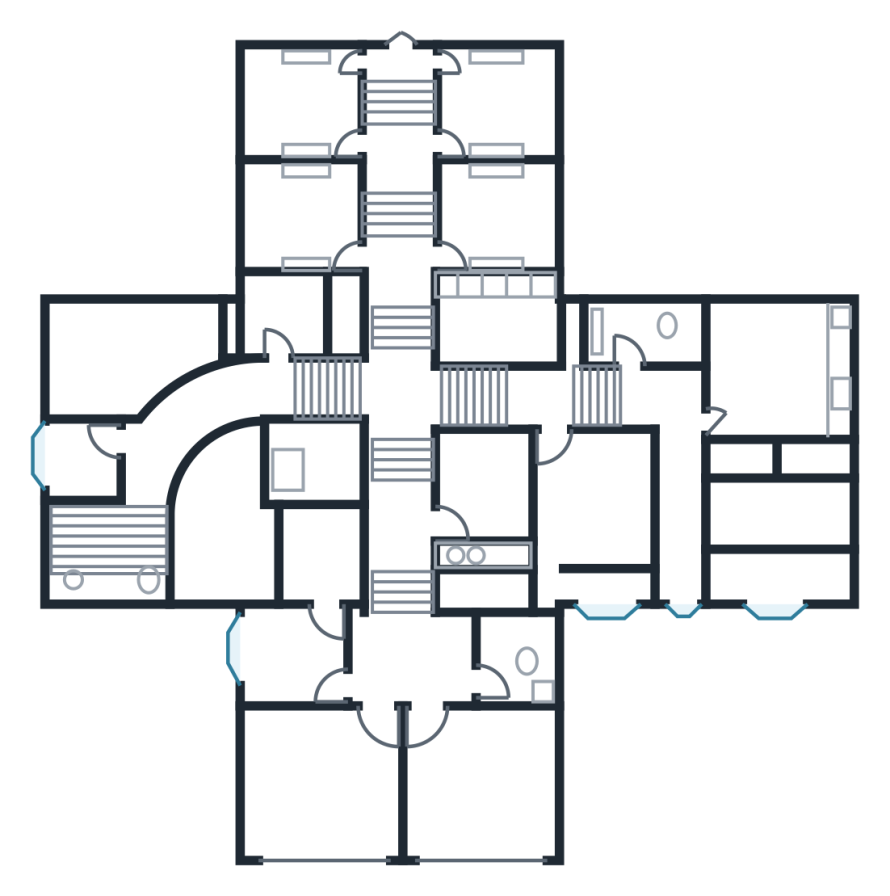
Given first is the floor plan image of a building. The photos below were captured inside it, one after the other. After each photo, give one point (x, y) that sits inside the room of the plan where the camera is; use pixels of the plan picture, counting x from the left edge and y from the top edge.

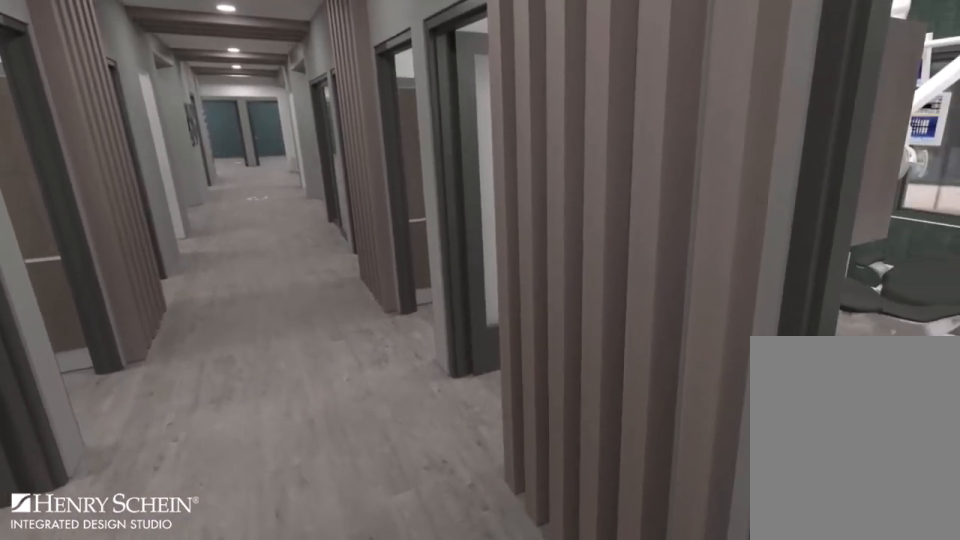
(400, 113)
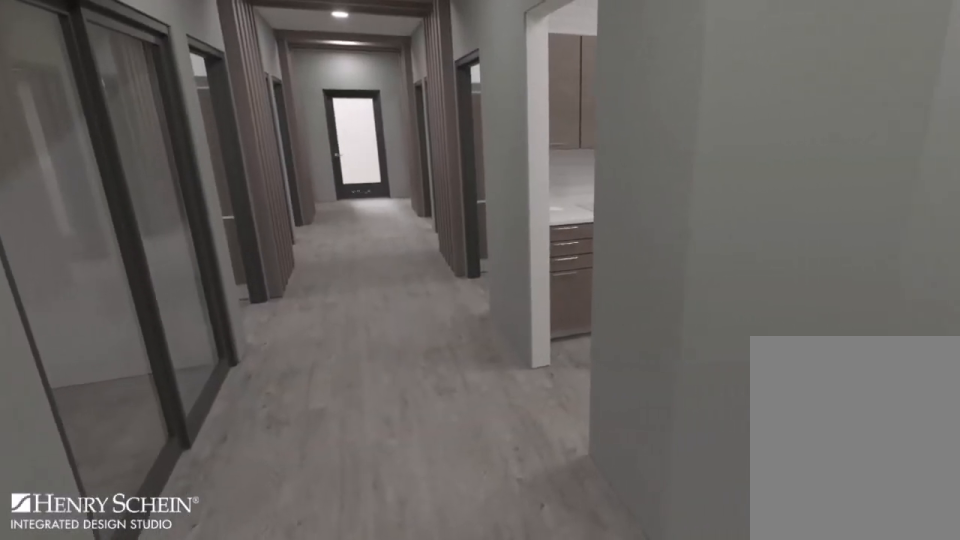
(401, 395)
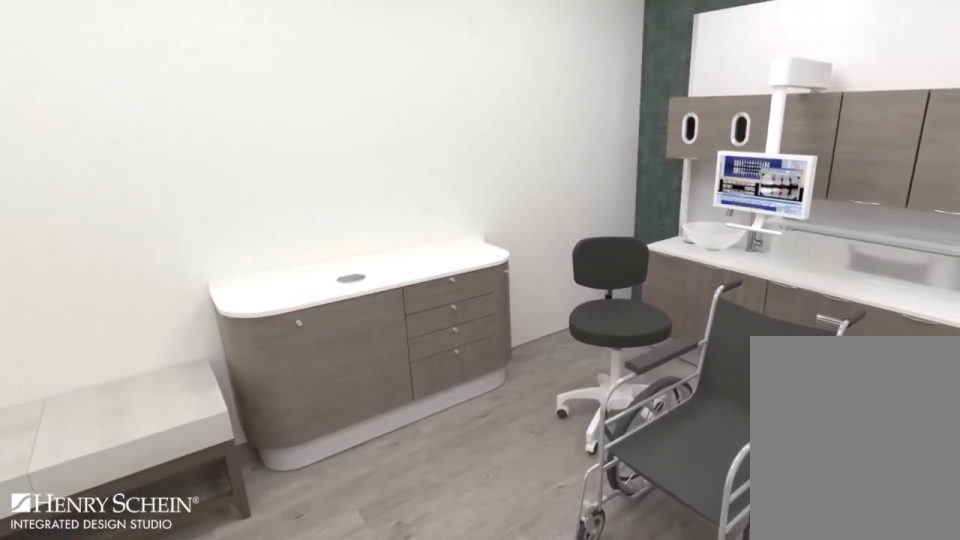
(578, 479)
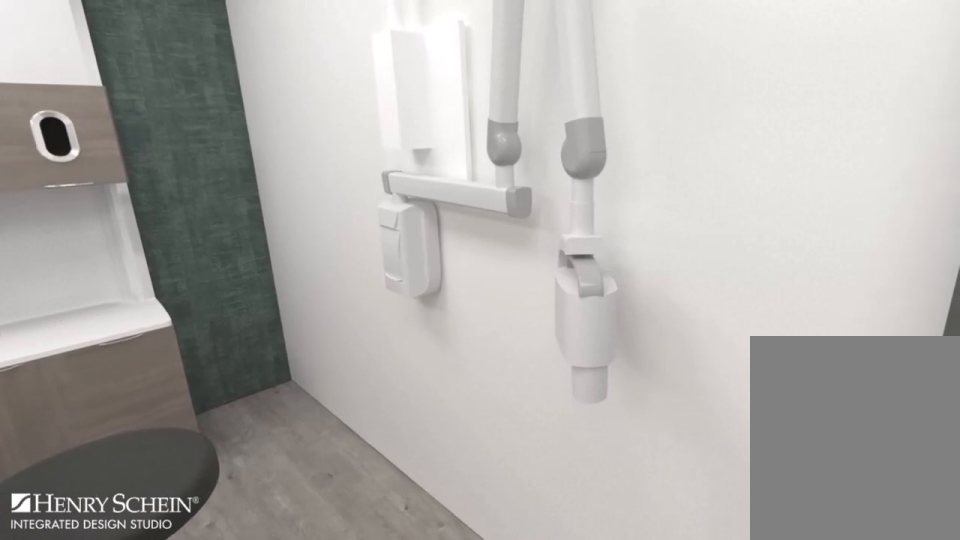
(578, 479)
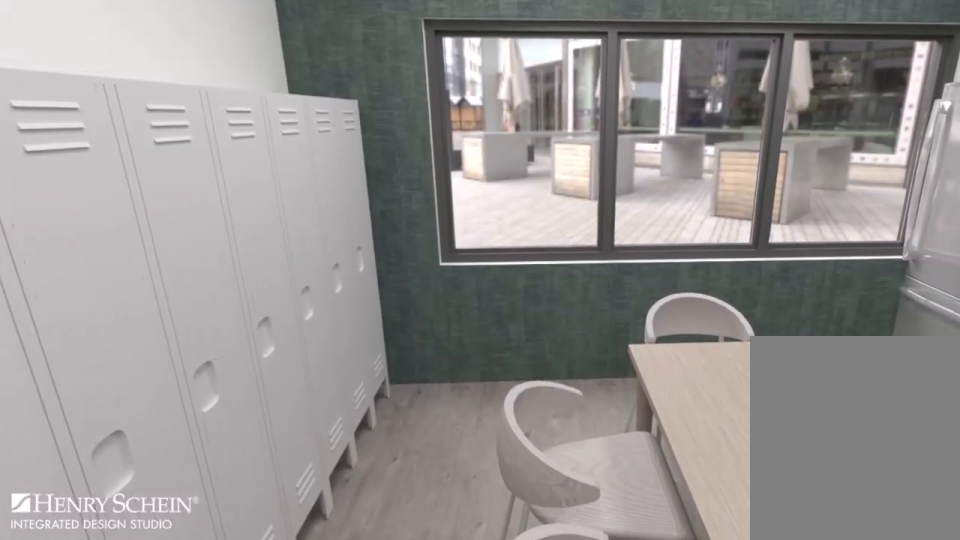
(763, 371)
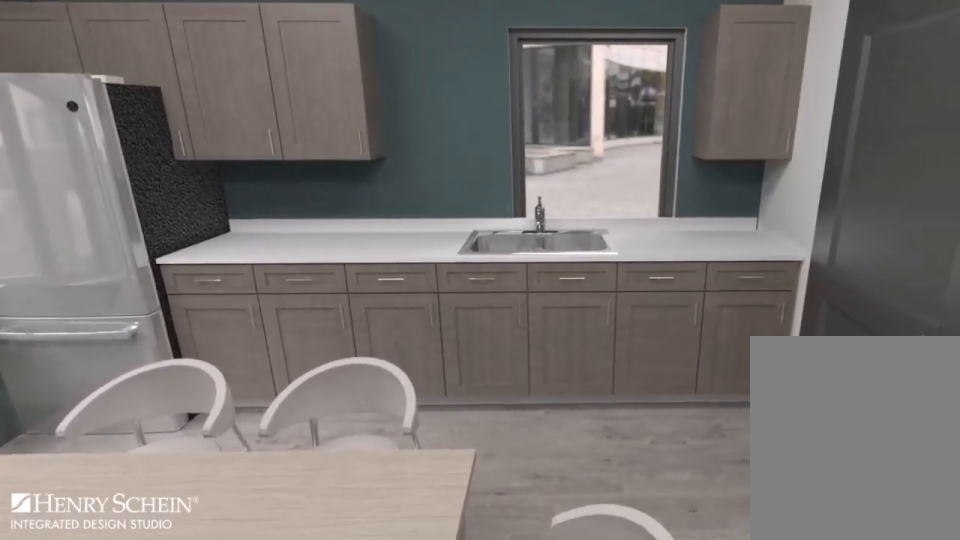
(763, 371)
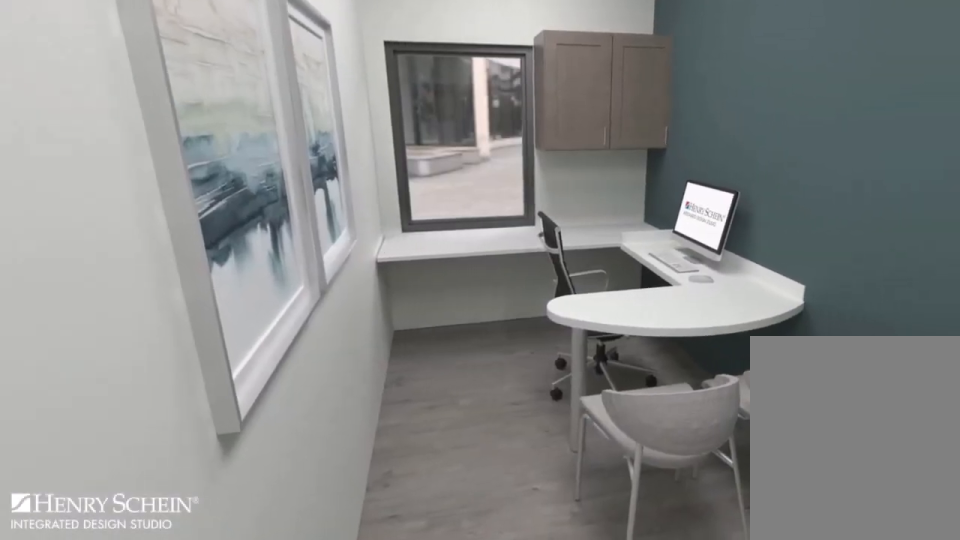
(773, 495)
